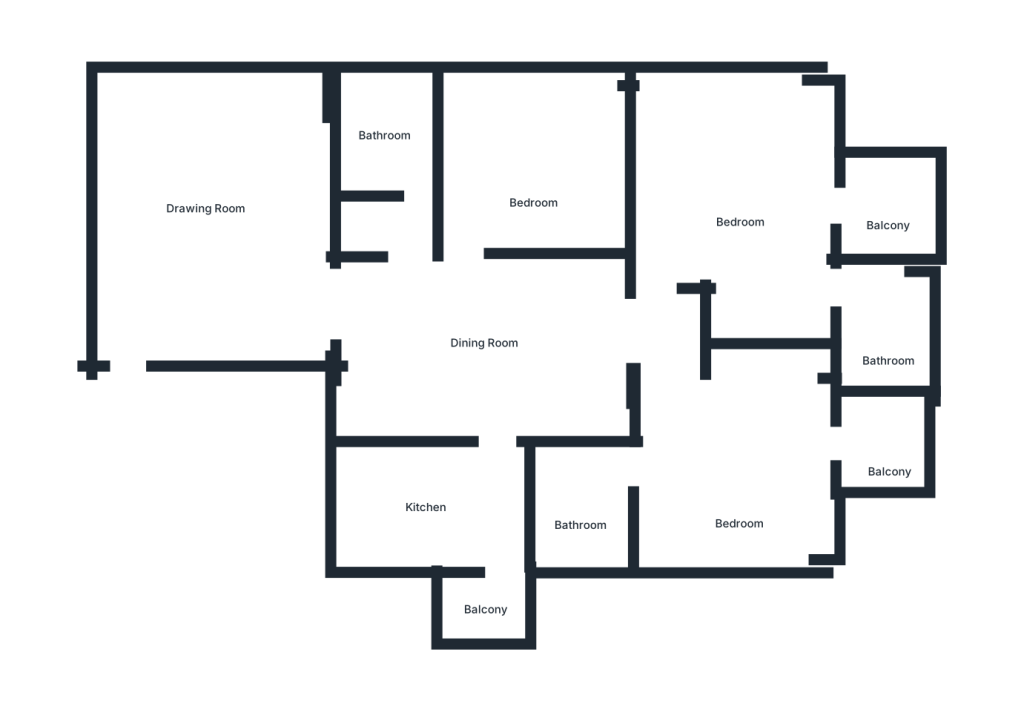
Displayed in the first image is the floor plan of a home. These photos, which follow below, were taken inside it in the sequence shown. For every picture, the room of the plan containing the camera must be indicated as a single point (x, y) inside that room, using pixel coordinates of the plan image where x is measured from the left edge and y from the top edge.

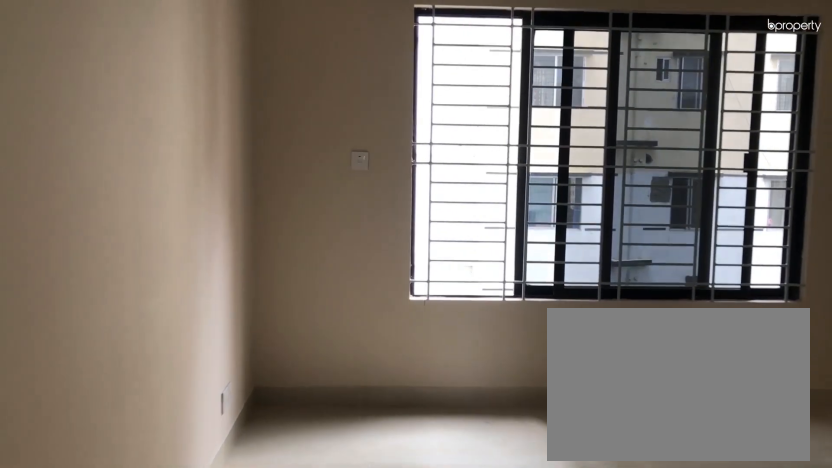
(205, 217)
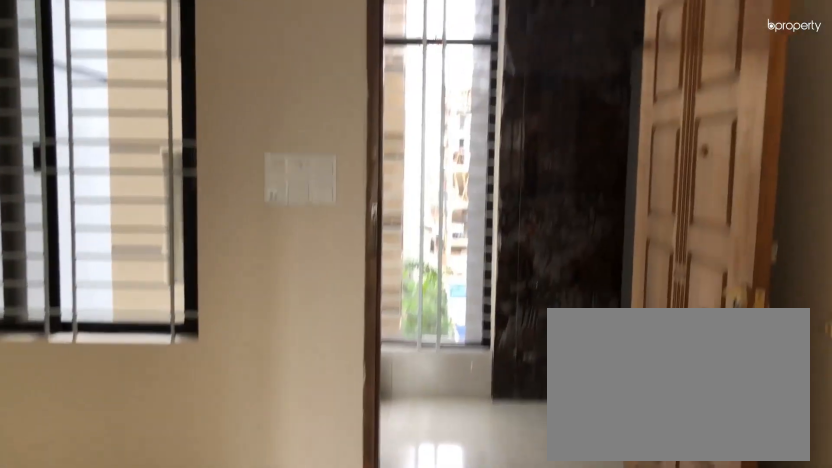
(205, 217)
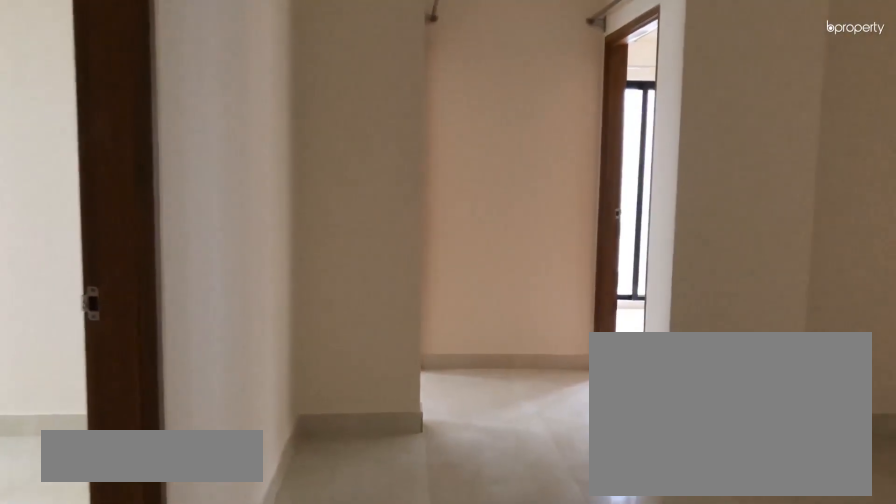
(488, 358)
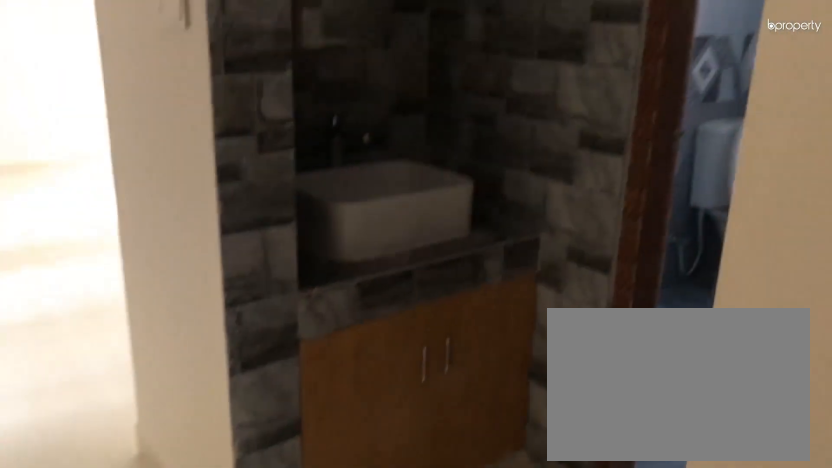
(488, 358)
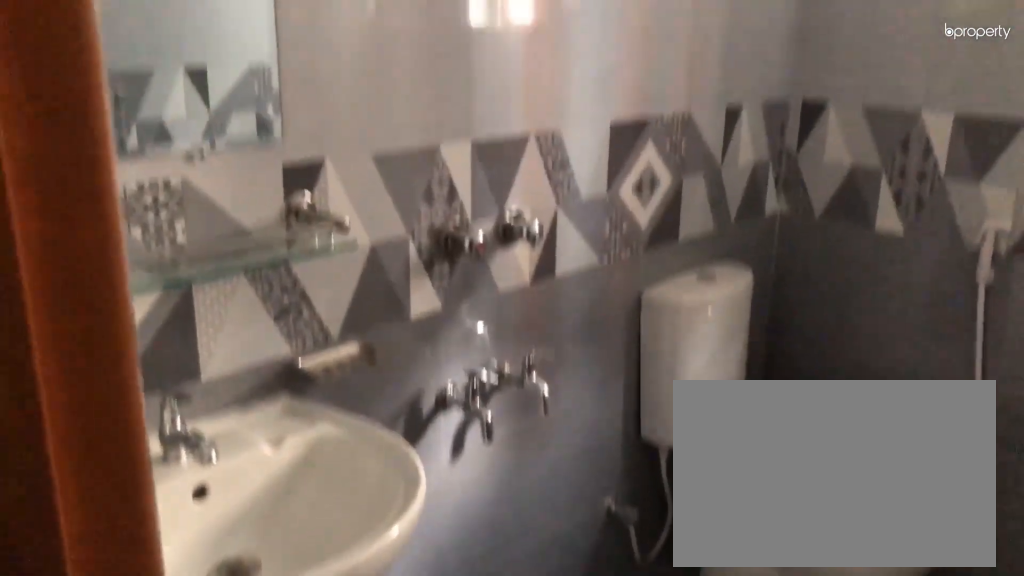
(395, 138)
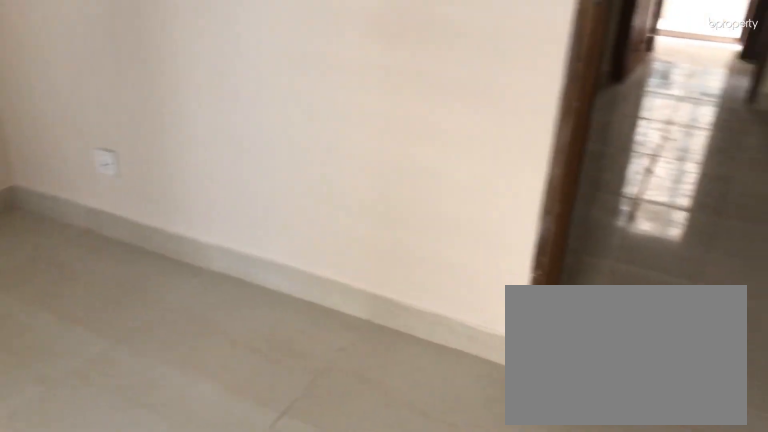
(507, 166)
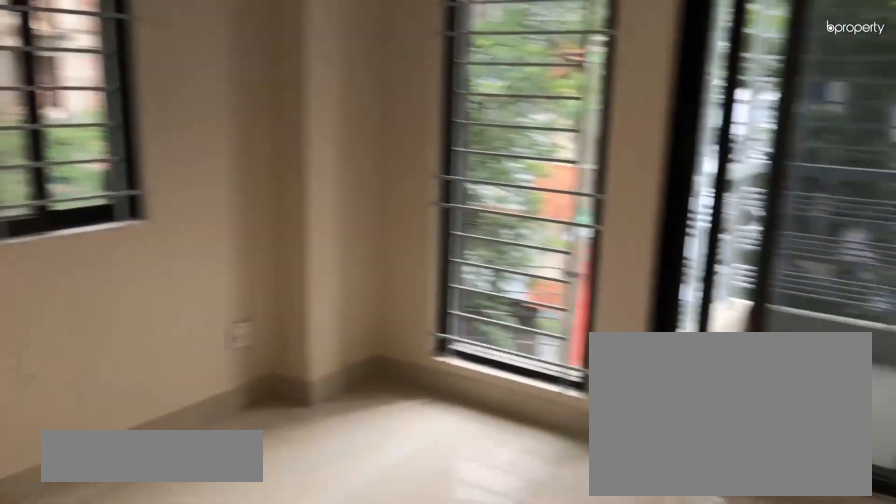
(735, 214)
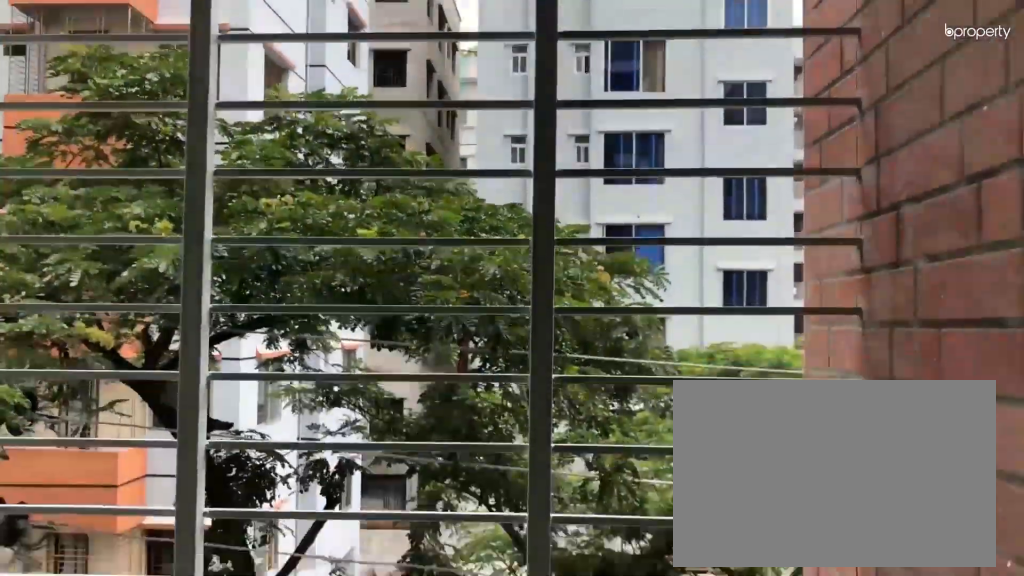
(883, 198)
